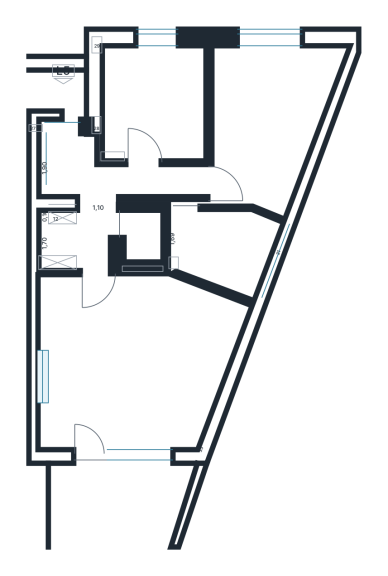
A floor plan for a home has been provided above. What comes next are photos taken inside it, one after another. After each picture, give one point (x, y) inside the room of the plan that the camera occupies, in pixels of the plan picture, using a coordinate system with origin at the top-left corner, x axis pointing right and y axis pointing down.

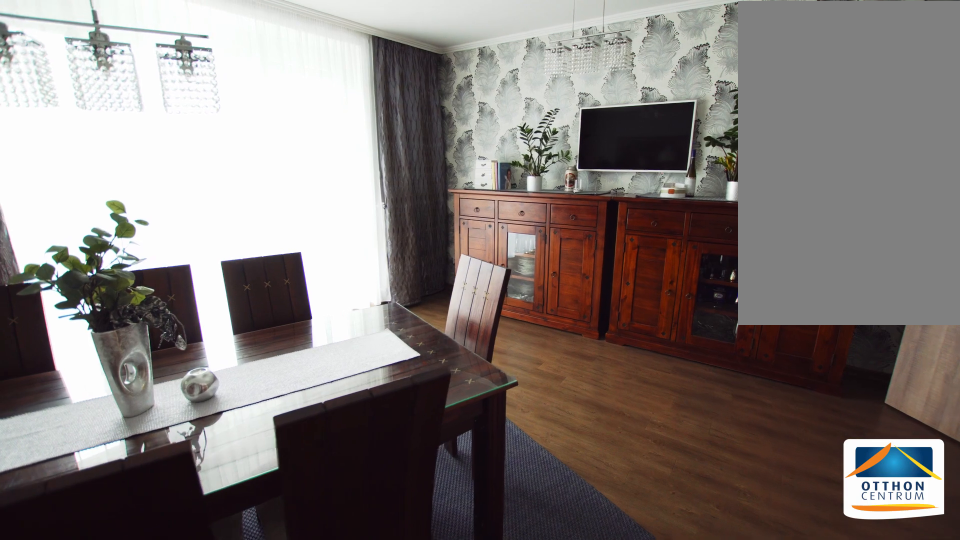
(135, 362)
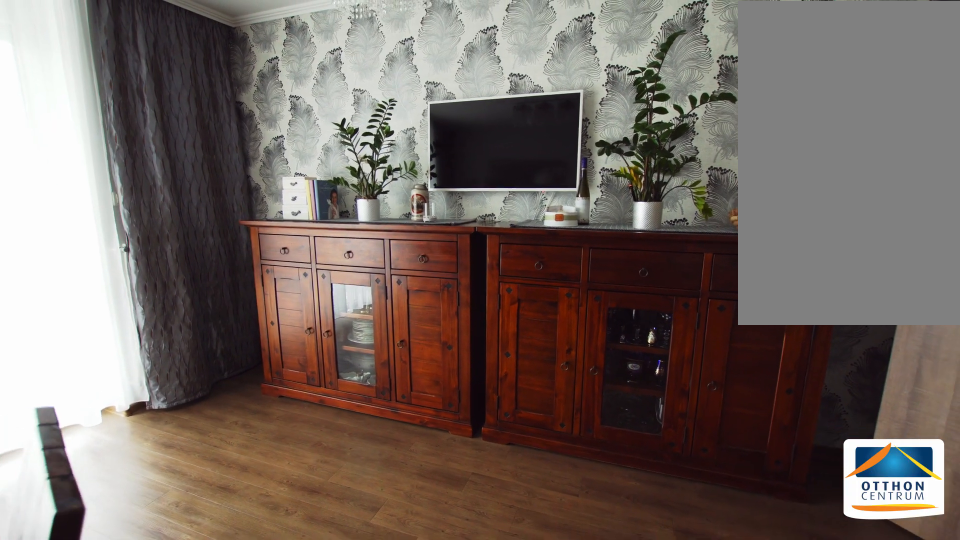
(134, 363)
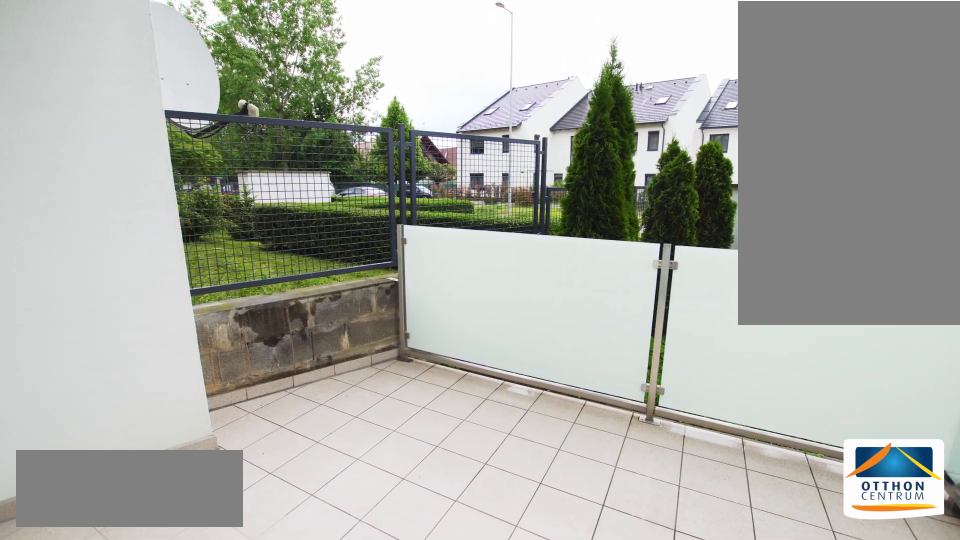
(135, 507)
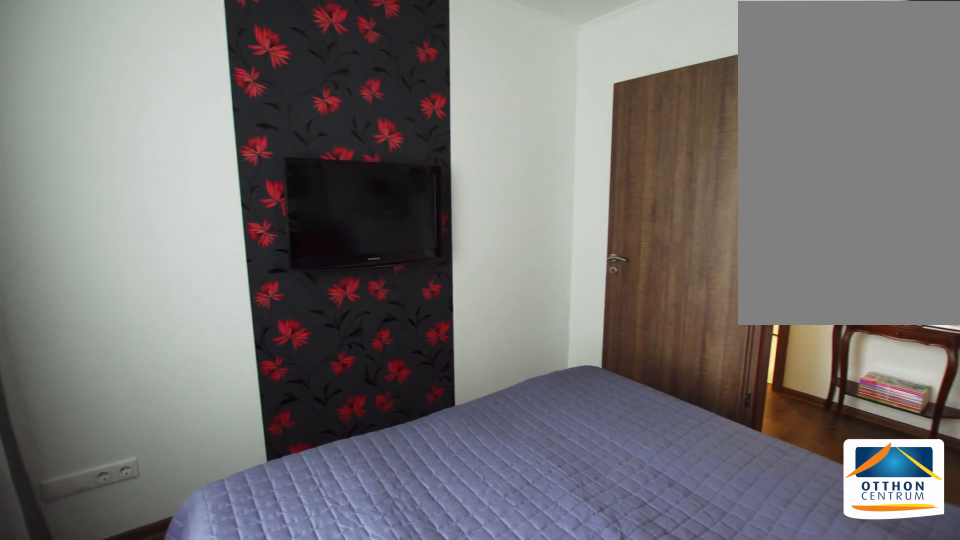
(153, 106)
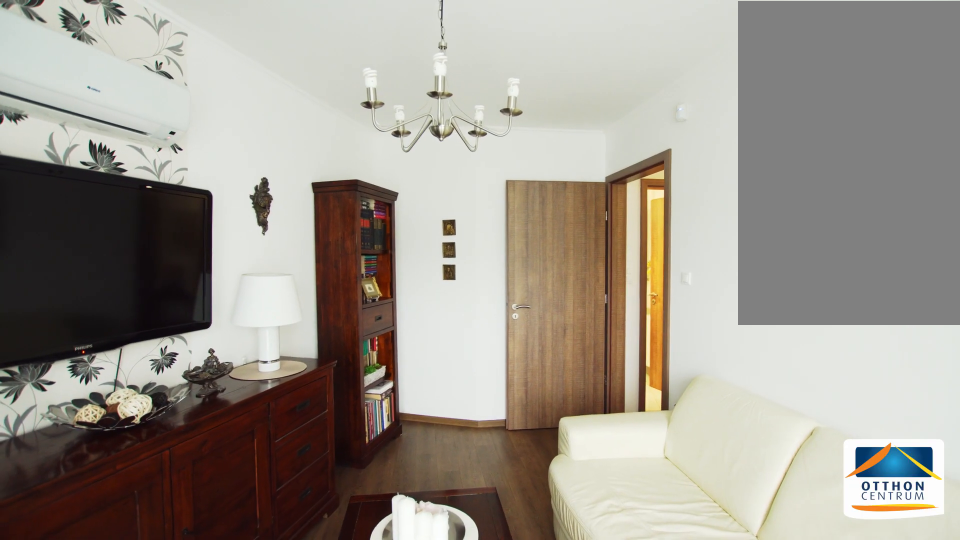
(218, 124)
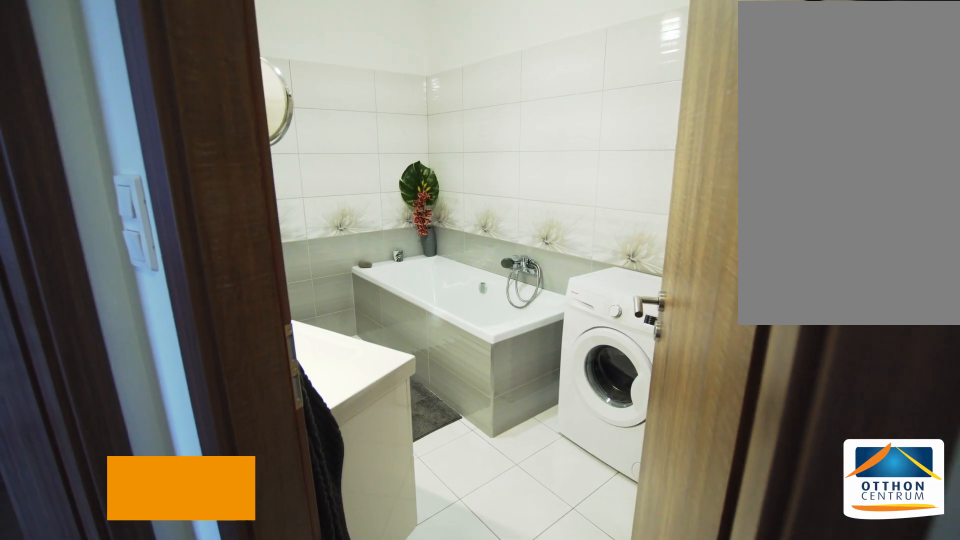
(231, 246)
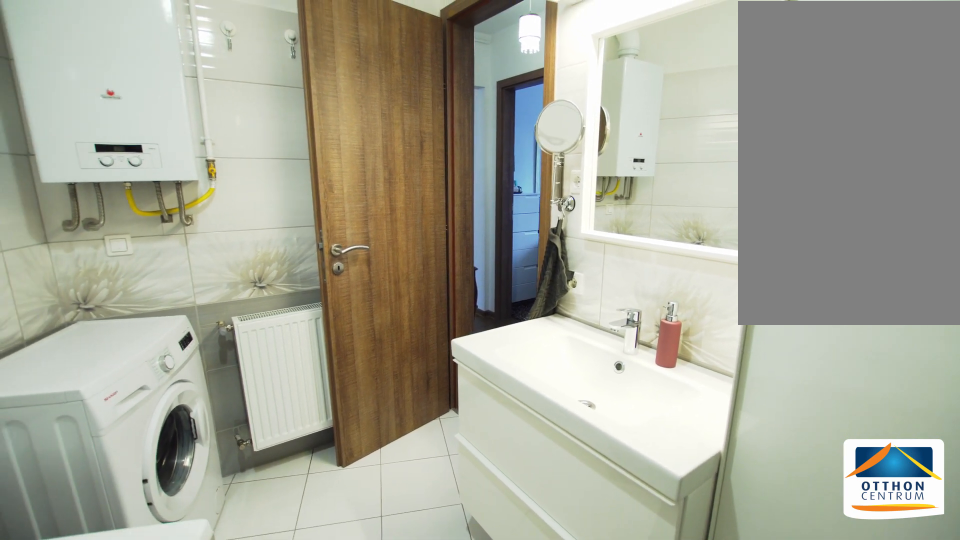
(232, 246)
